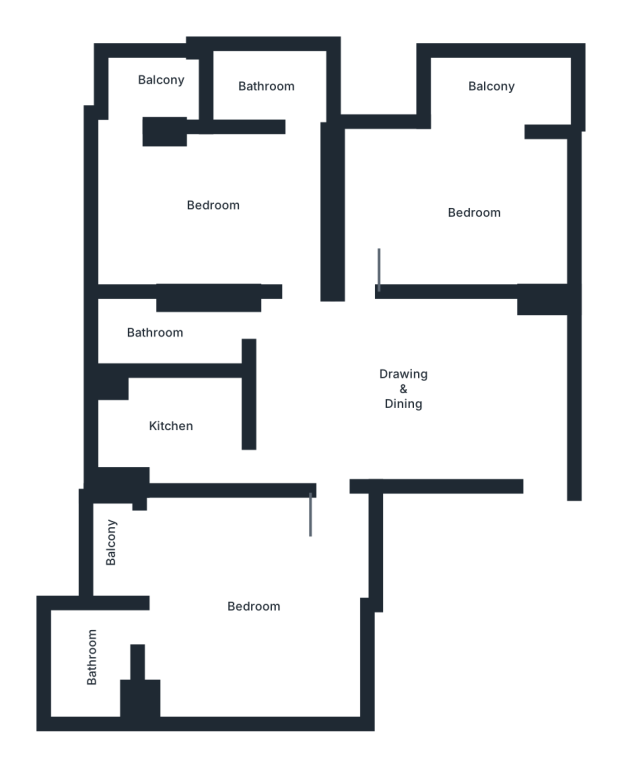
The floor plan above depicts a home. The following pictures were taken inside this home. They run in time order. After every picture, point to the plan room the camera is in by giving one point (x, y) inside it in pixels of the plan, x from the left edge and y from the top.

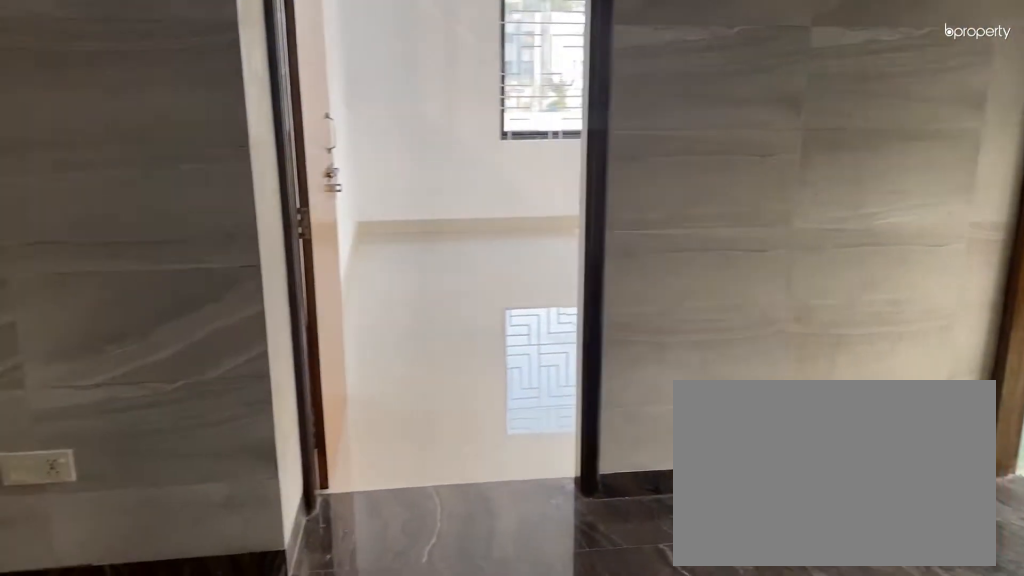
(406, 373)
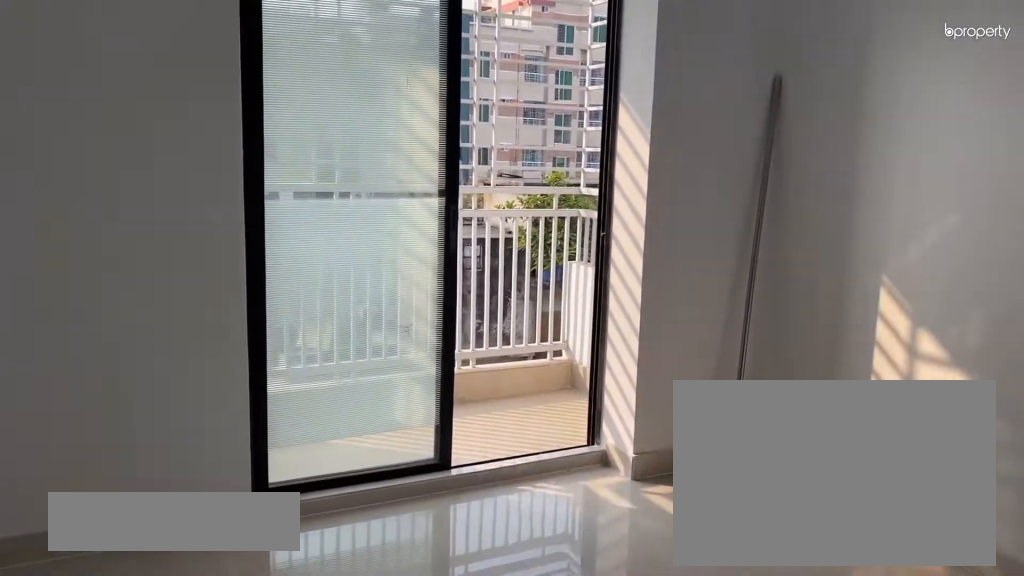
(478, 210)
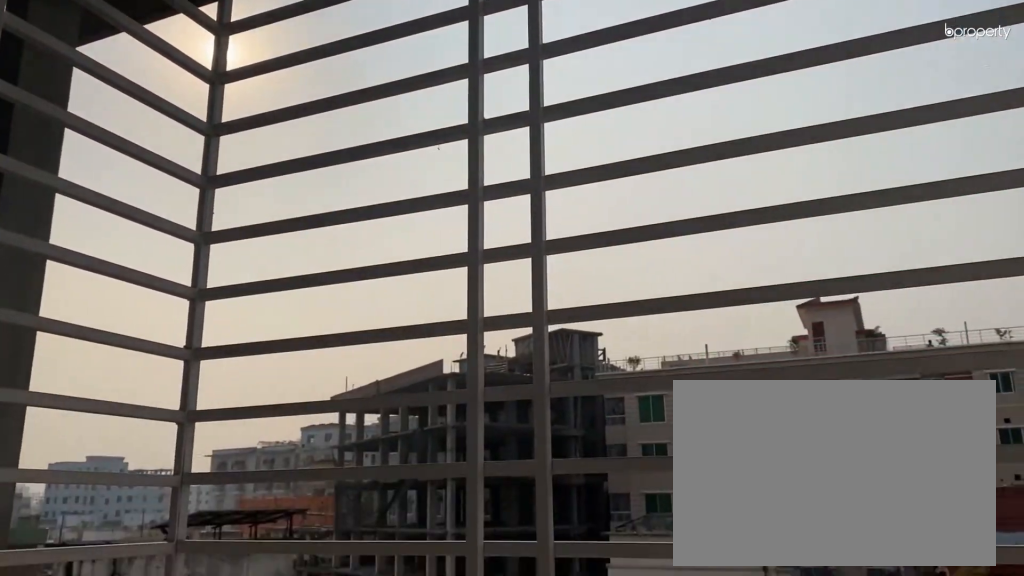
(493, 91)
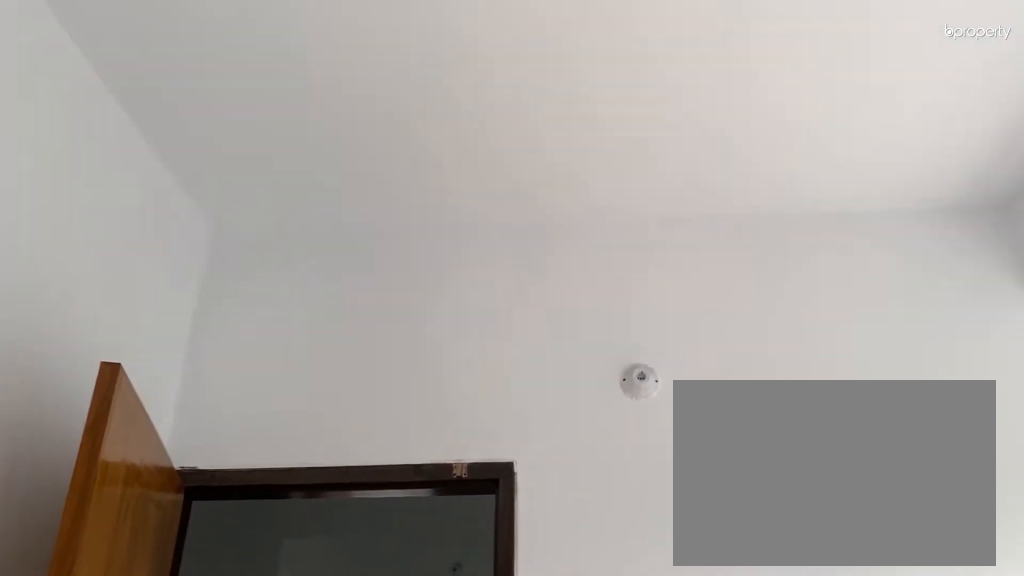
(219, 201)
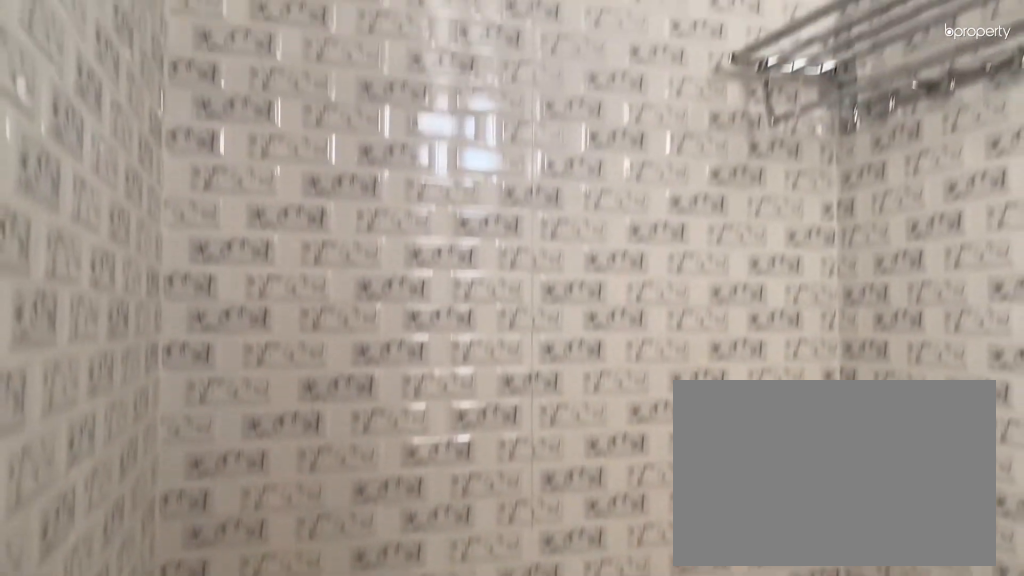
(266, 81)
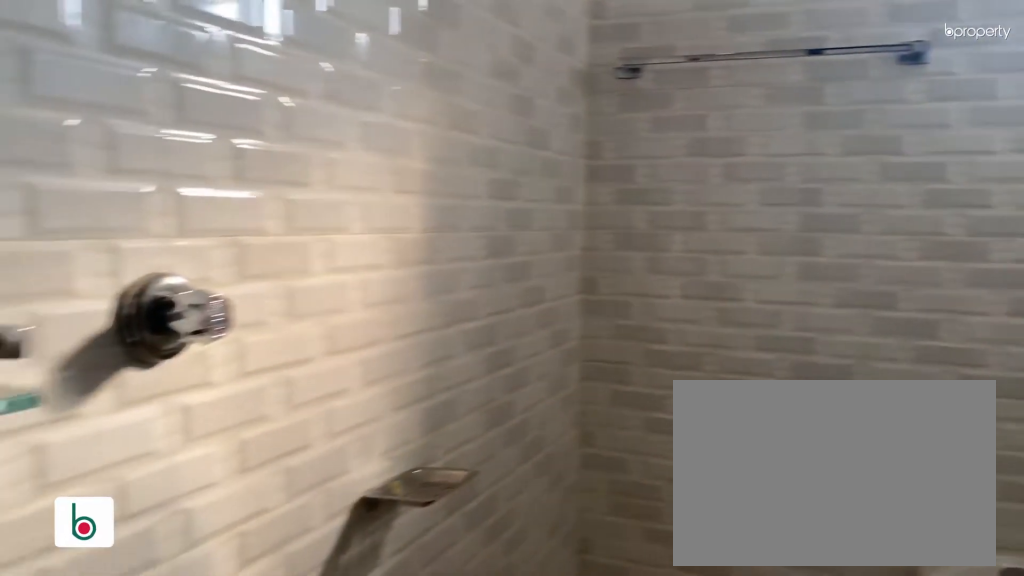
(170, 332)
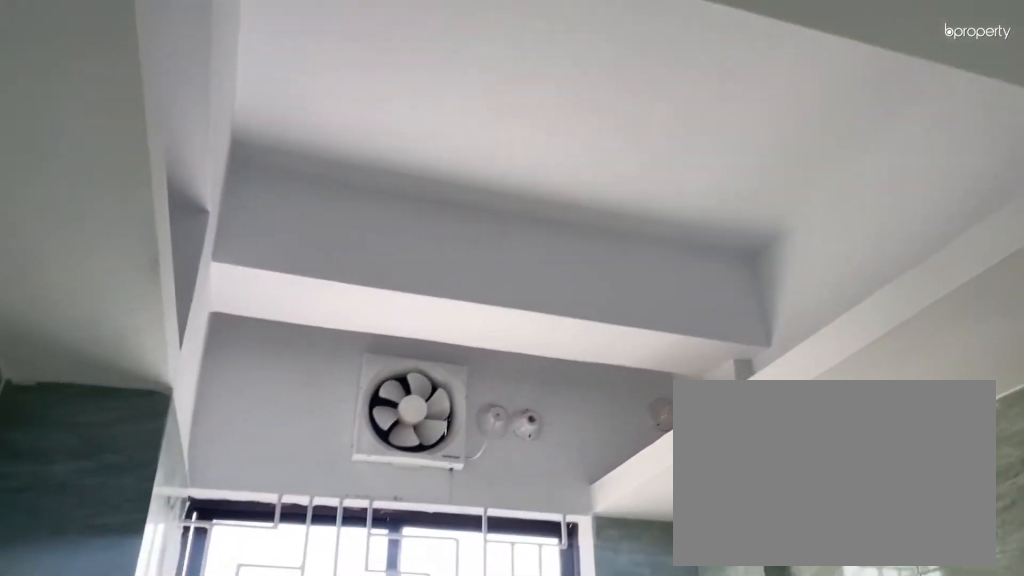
(169, 420)
